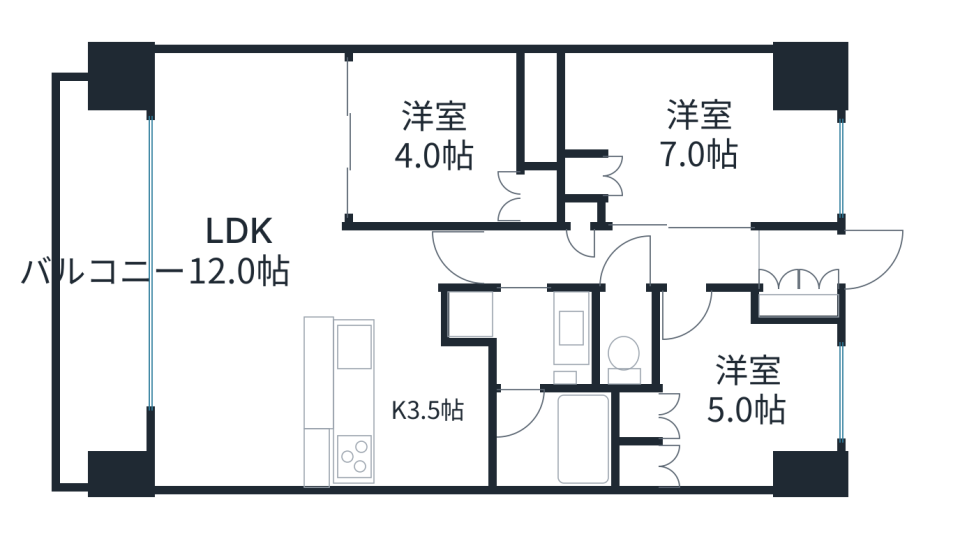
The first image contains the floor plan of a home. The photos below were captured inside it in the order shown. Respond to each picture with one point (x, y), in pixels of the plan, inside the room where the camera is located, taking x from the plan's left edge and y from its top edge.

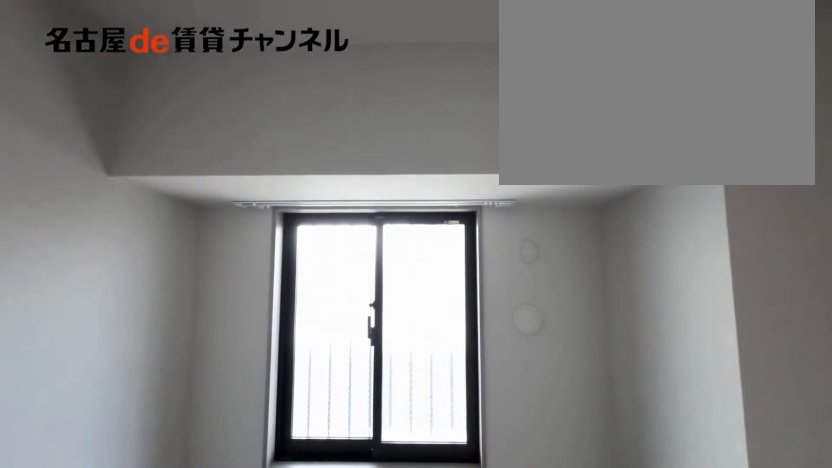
(747, 393)
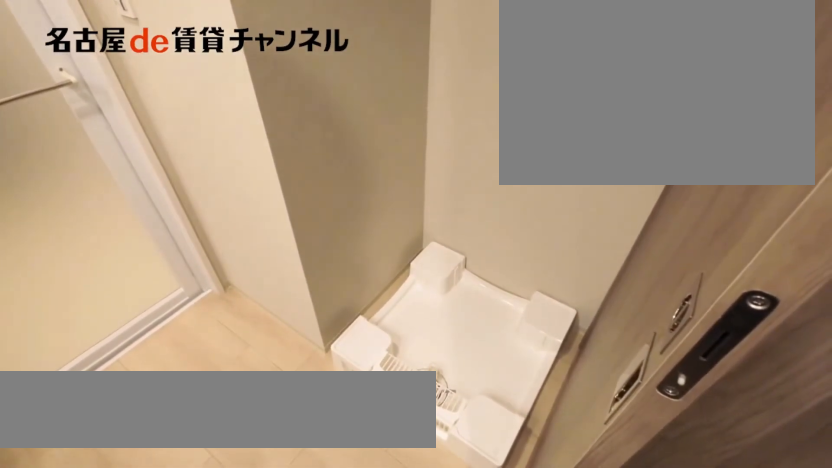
(527, 334)
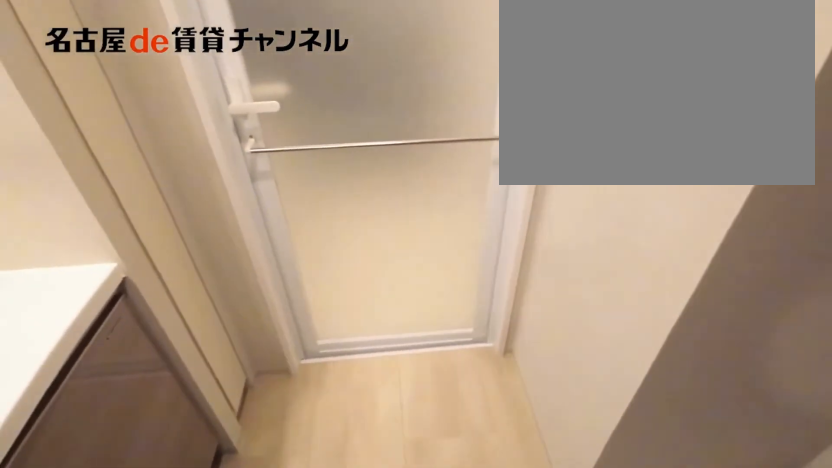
(527, 334)
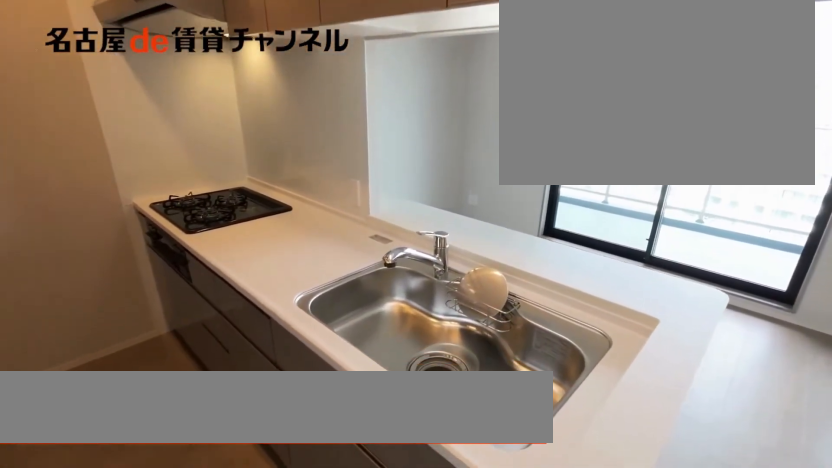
(367, 402)
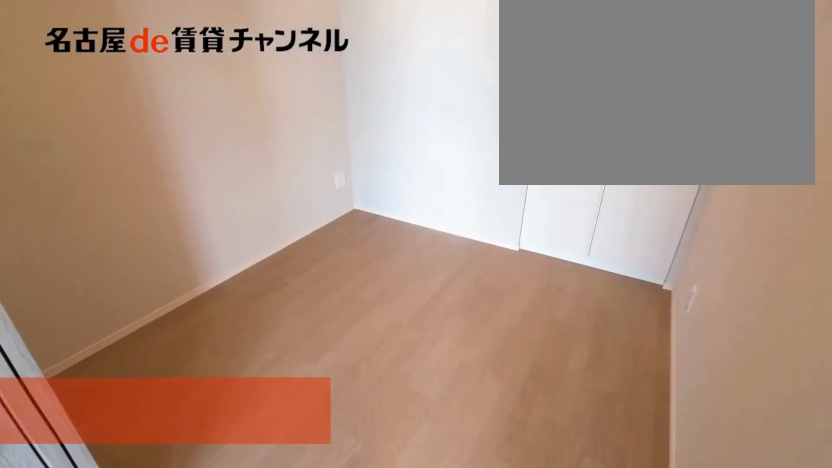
(433, 142)
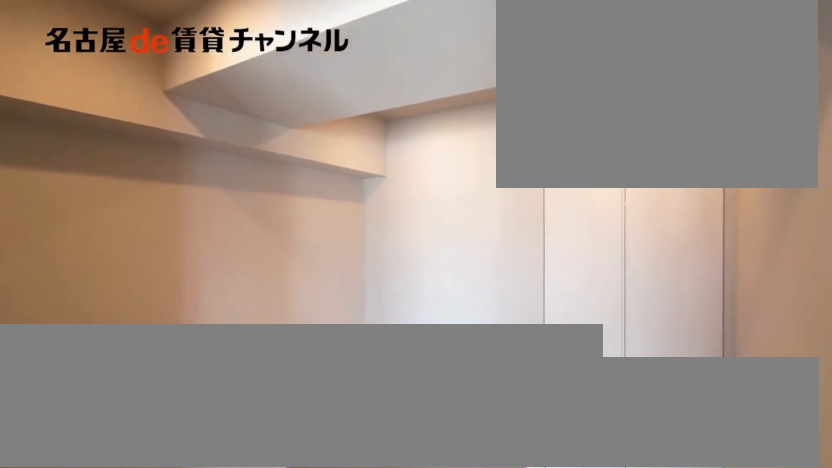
(433, 142)
